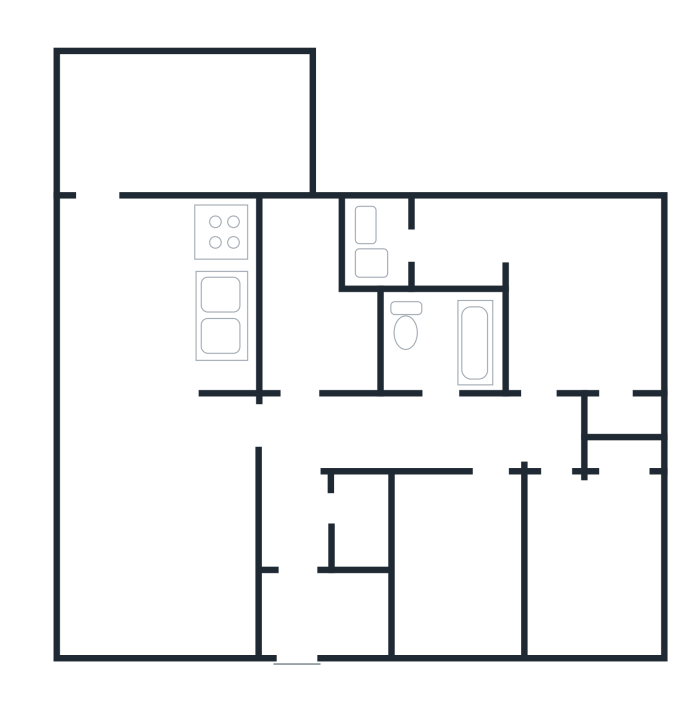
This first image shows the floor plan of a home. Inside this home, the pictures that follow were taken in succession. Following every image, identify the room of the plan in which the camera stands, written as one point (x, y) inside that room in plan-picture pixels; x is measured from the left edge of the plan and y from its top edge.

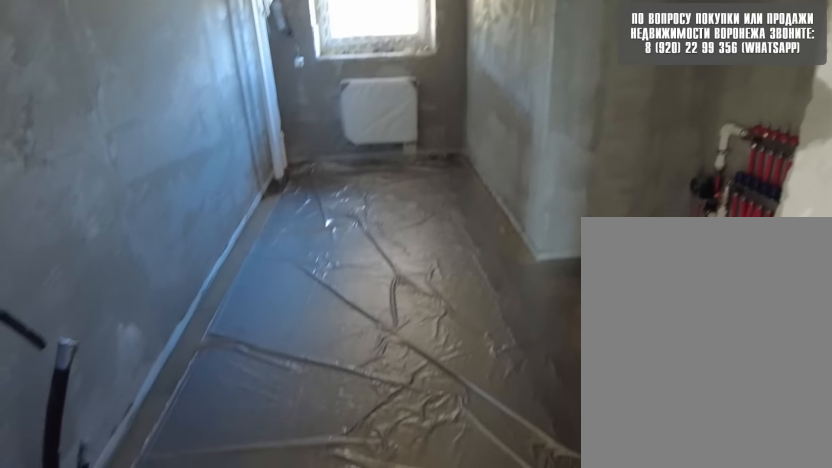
(321, 366)
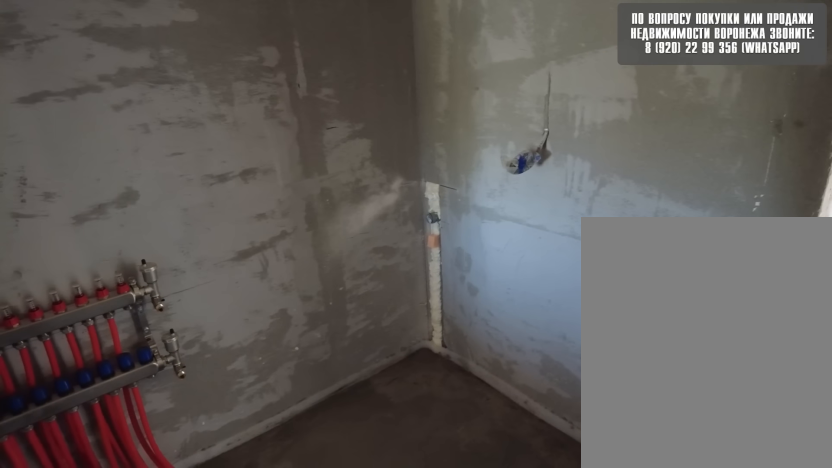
(324, 352)
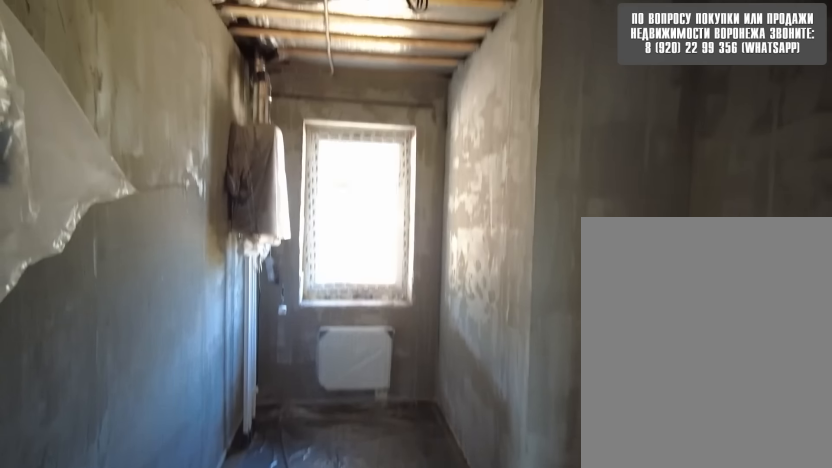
(325, 344)
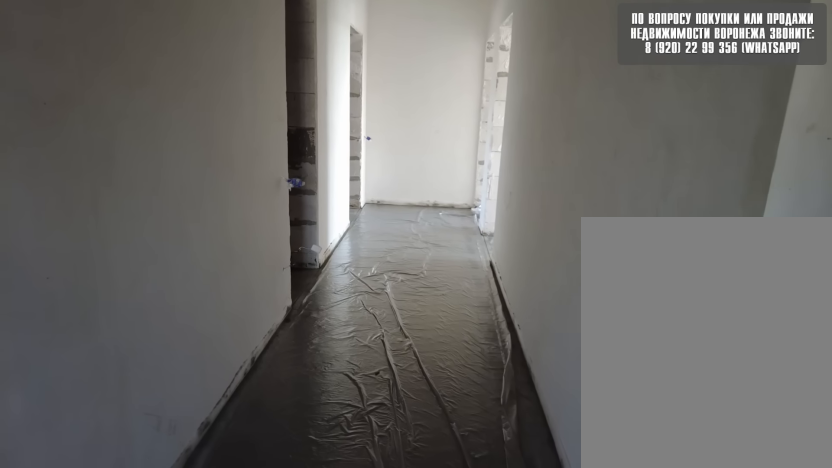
(310, 455)
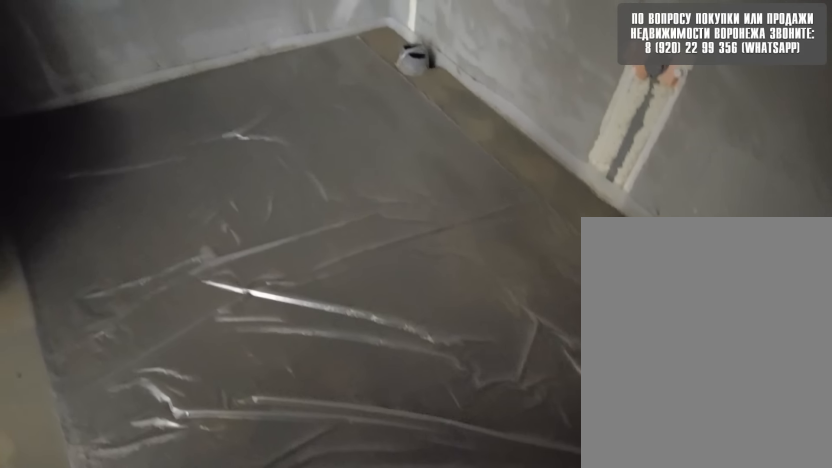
(460, 455)
